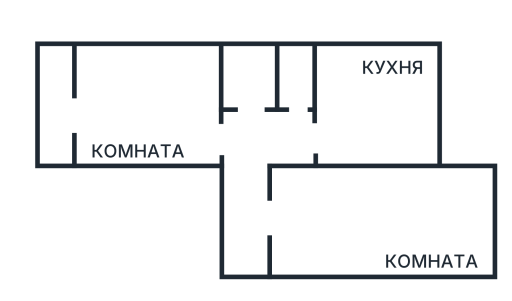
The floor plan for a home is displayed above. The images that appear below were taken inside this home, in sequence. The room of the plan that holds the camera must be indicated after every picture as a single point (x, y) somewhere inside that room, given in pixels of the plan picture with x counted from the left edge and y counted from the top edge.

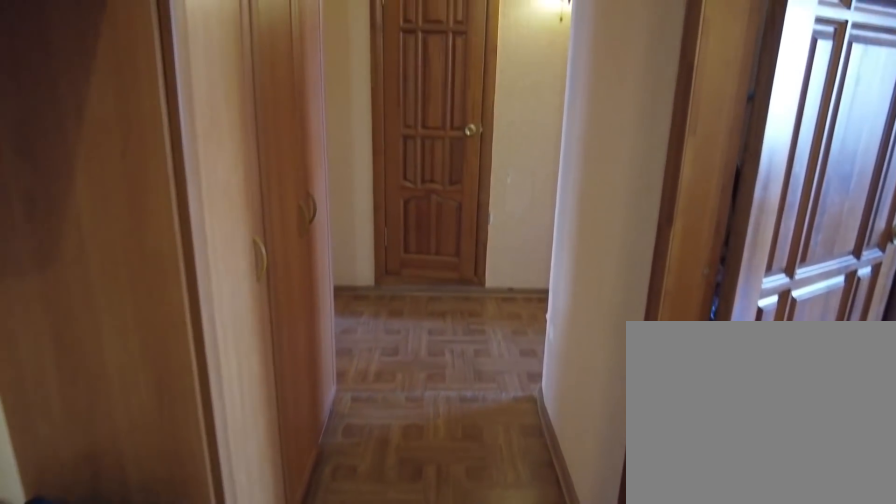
(252, 254)
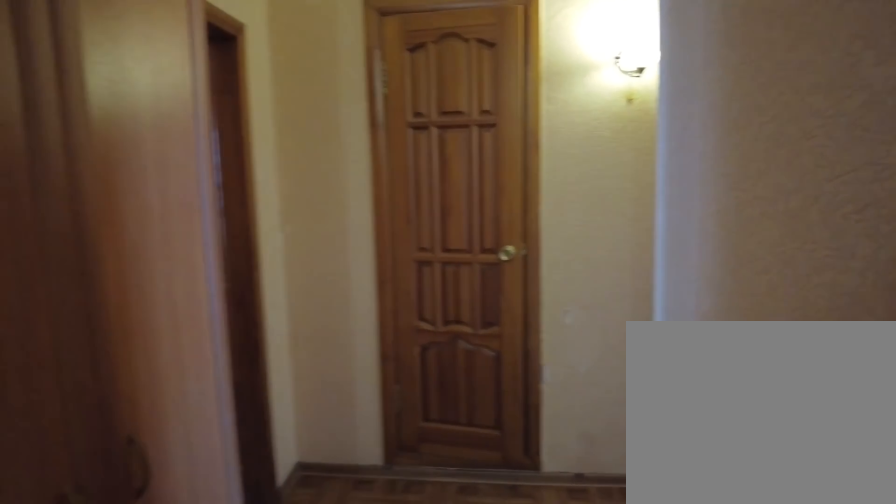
(252, 254)
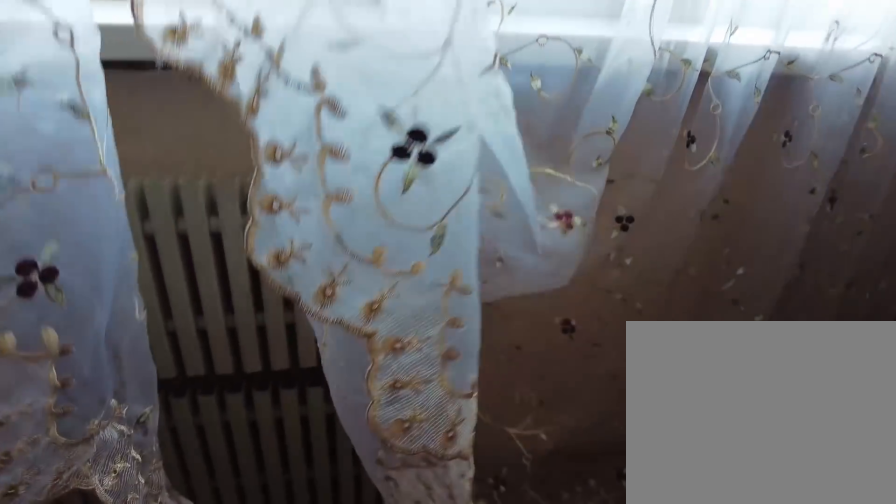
(334, 240)
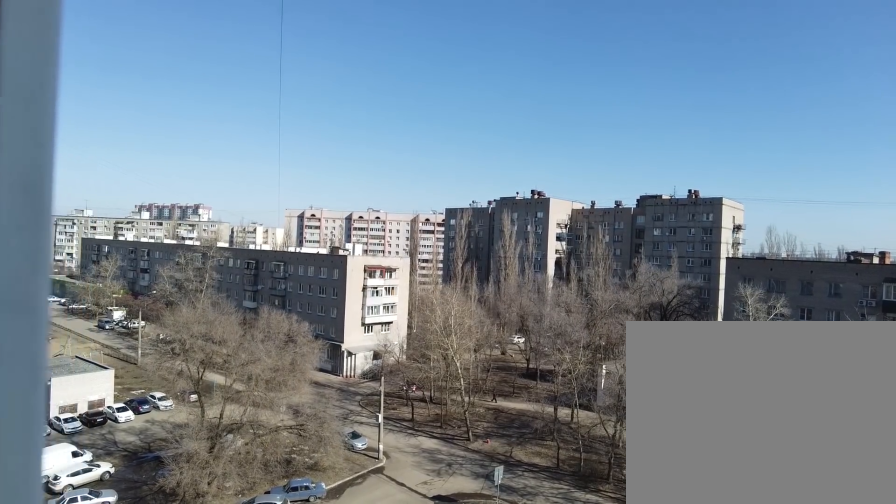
(334, 240)
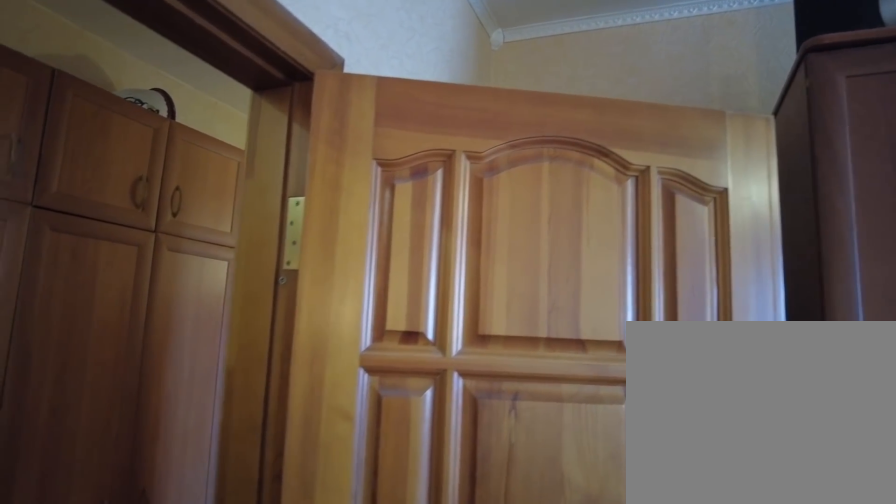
(273, 227)
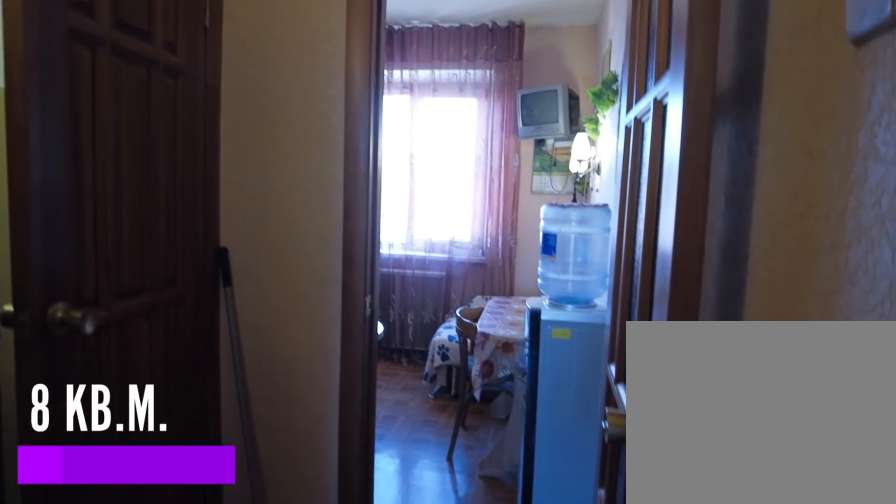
(251, 180)
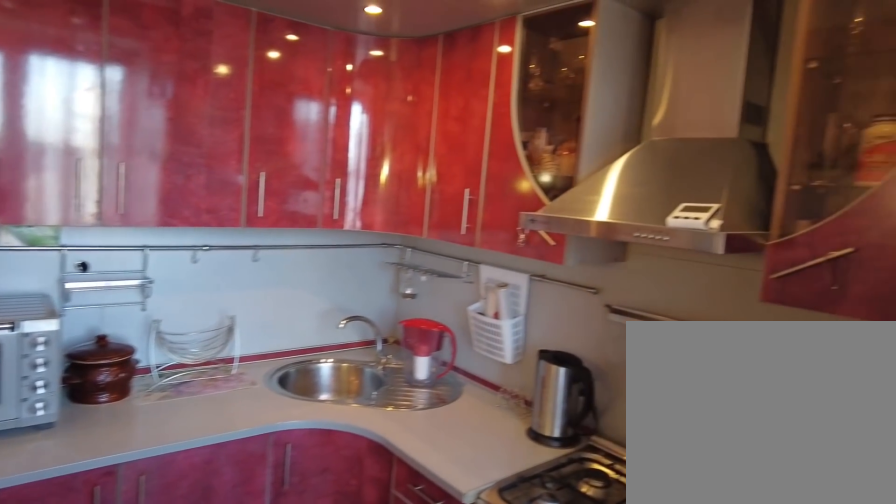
(345, 140)
